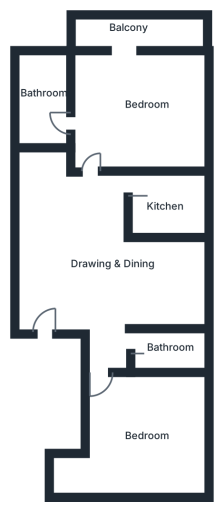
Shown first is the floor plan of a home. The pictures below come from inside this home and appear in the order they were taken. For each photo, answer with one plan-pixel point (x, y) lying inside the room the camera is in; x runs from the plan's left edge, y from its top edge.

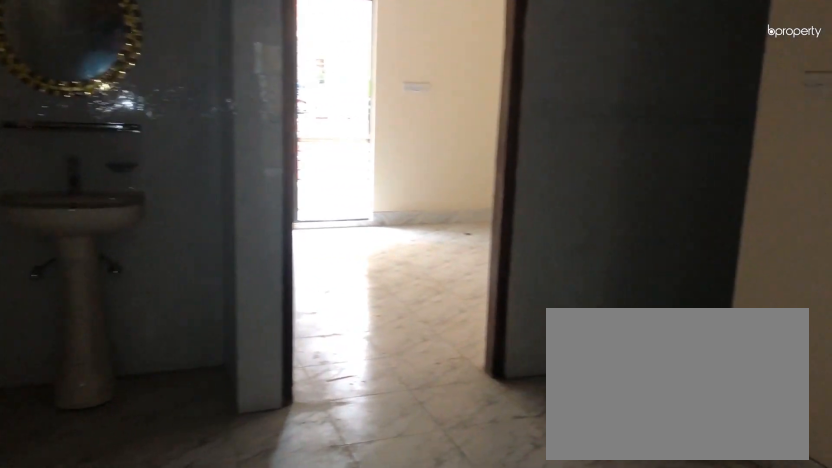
(100, 268)
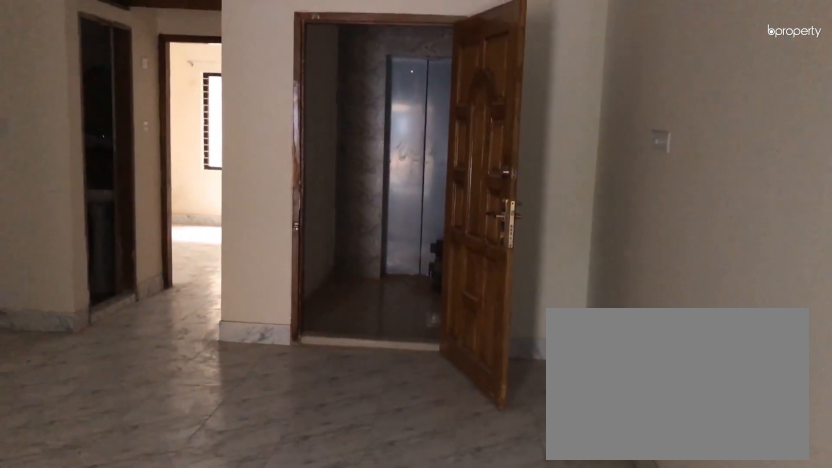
(100, 268)
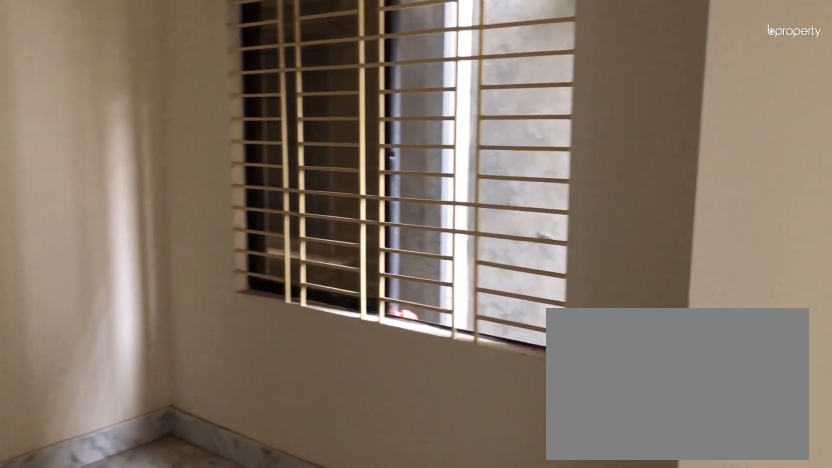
(145, 446)
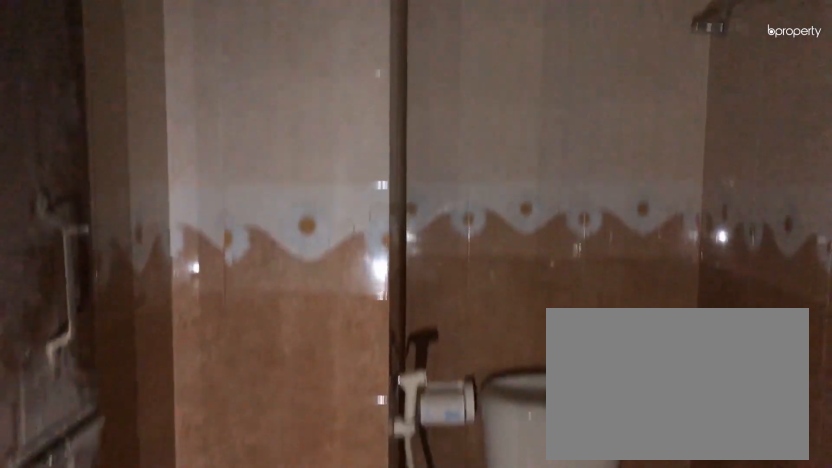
(174, 353)
